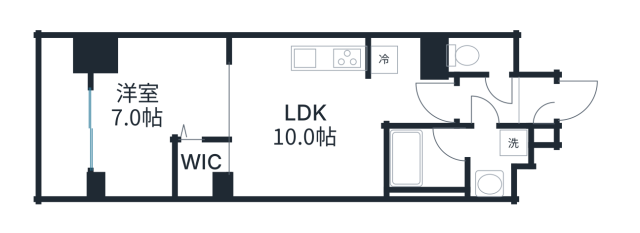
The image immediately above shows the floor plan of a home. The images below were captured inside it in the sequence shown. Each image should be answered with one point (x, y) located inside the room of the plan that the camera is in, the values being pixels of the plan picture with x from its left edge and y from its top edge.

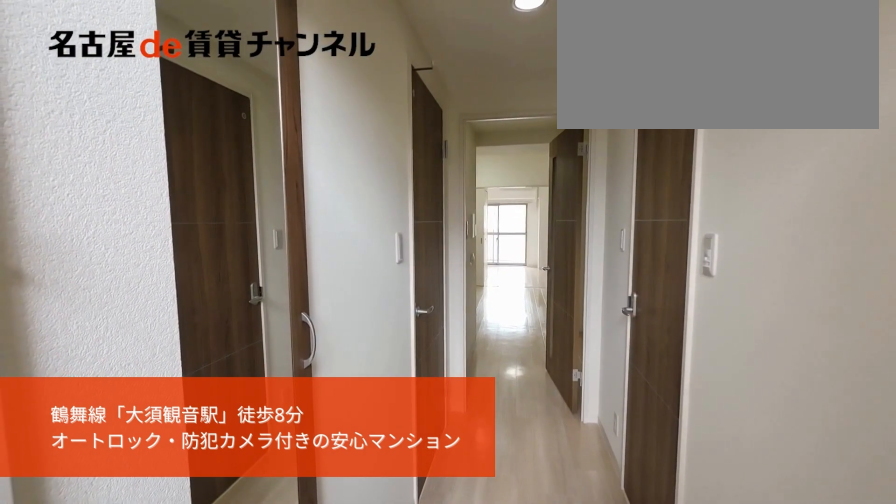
(537, 106)
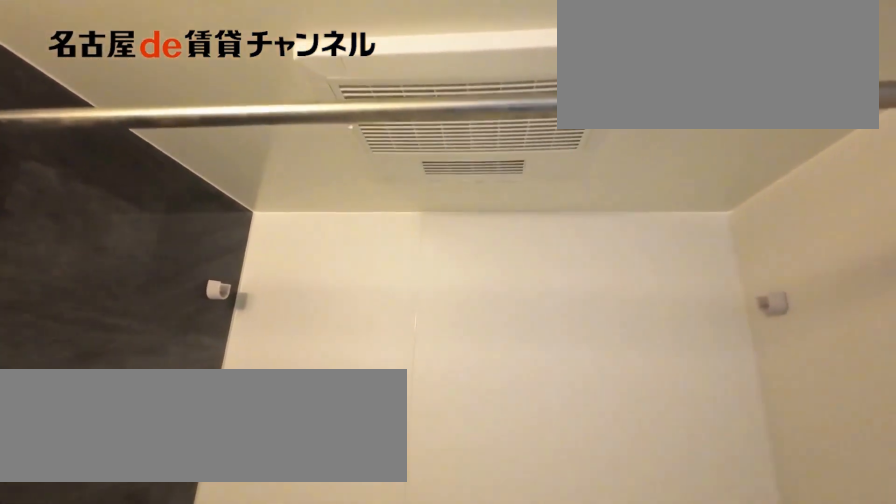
(454, 160)
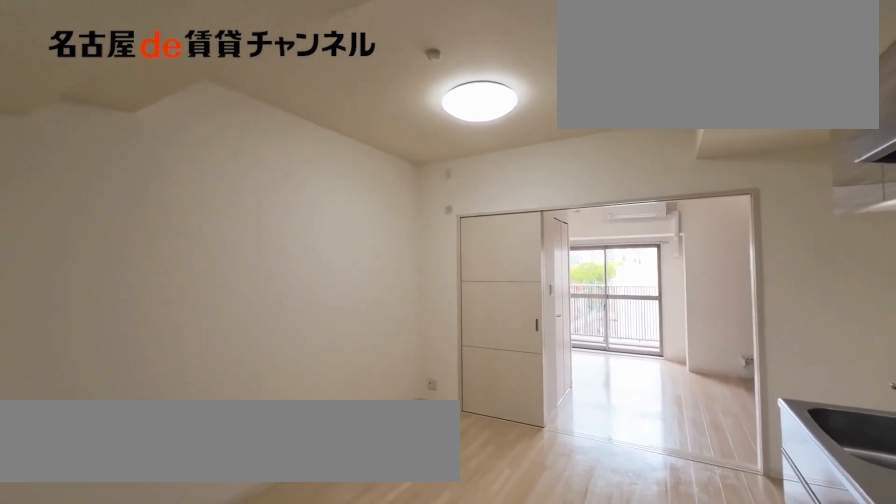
(307, 116)
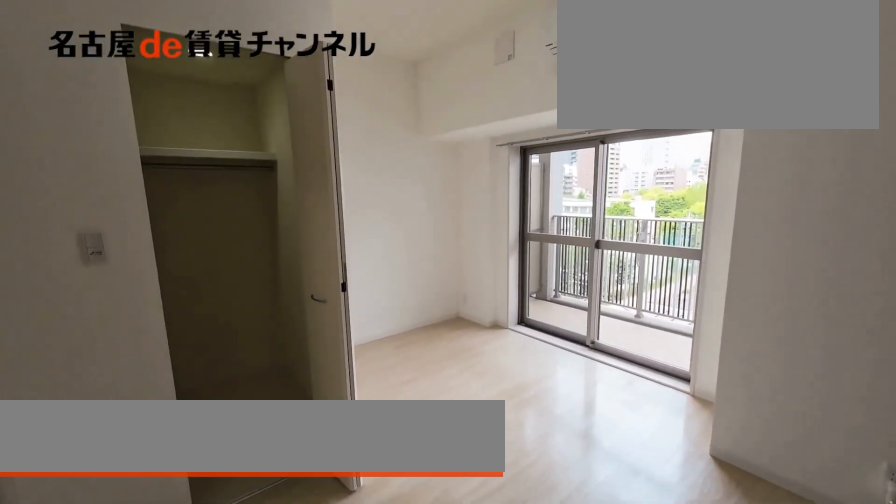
(159, 116)
